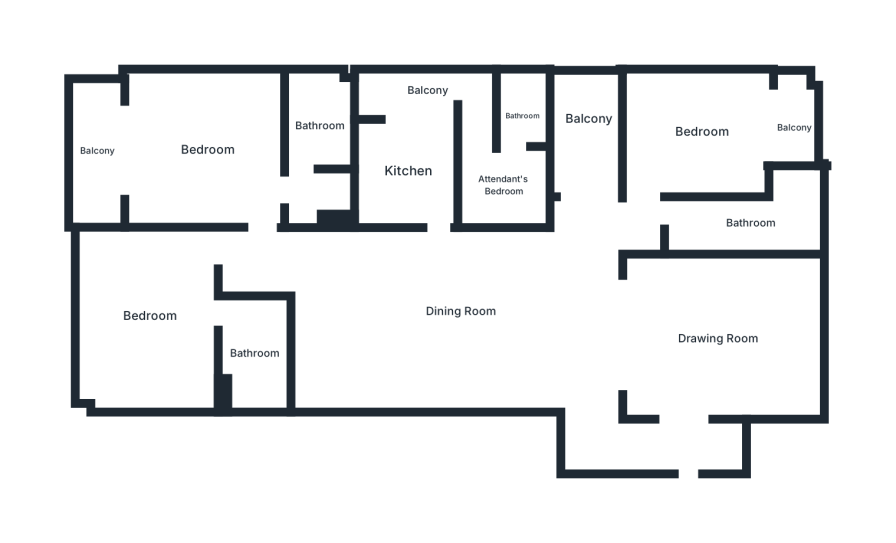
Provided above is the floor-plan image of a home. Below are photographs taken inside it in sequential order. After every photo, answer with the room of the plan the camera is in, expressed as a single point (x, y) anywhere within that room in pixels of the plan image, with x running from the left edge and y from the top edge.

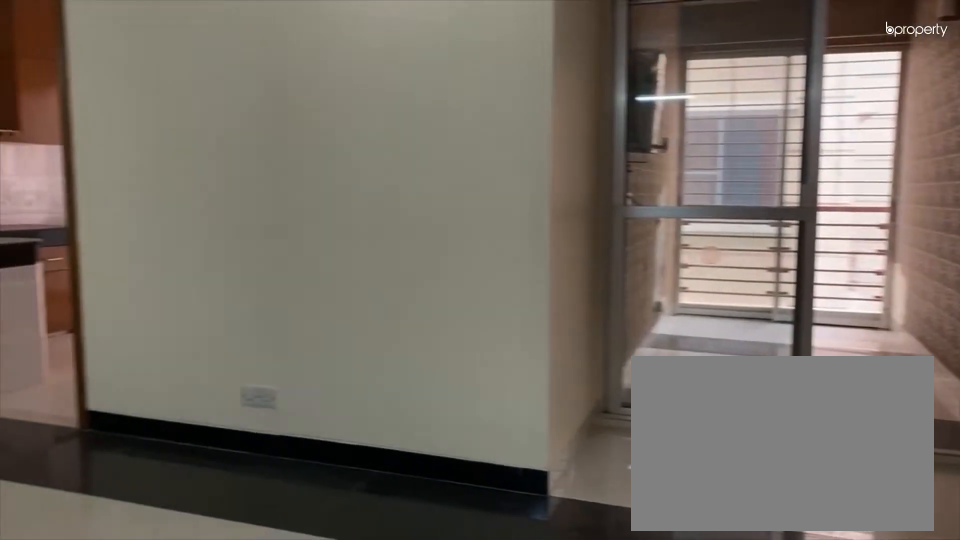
(457, 312)
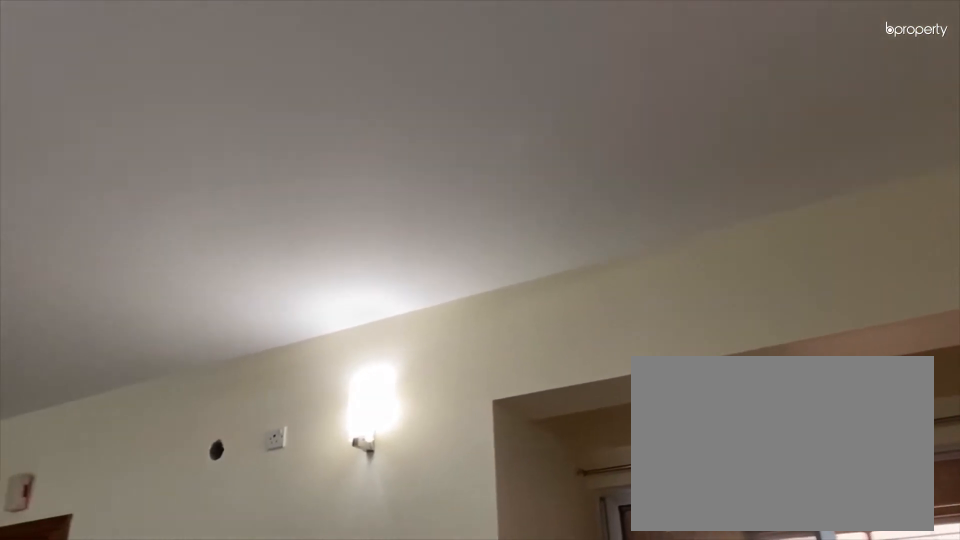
(457, 311)
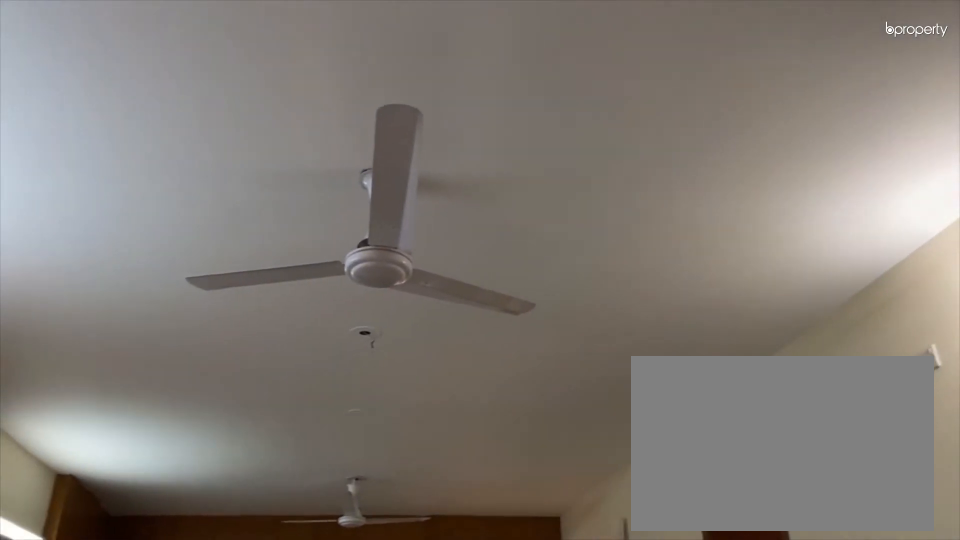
(457, 311)
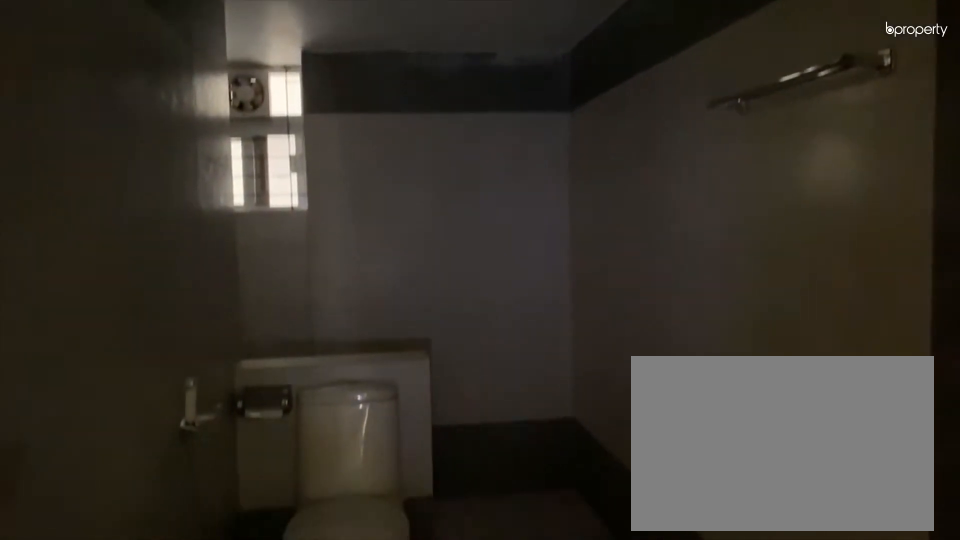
(750, 224)
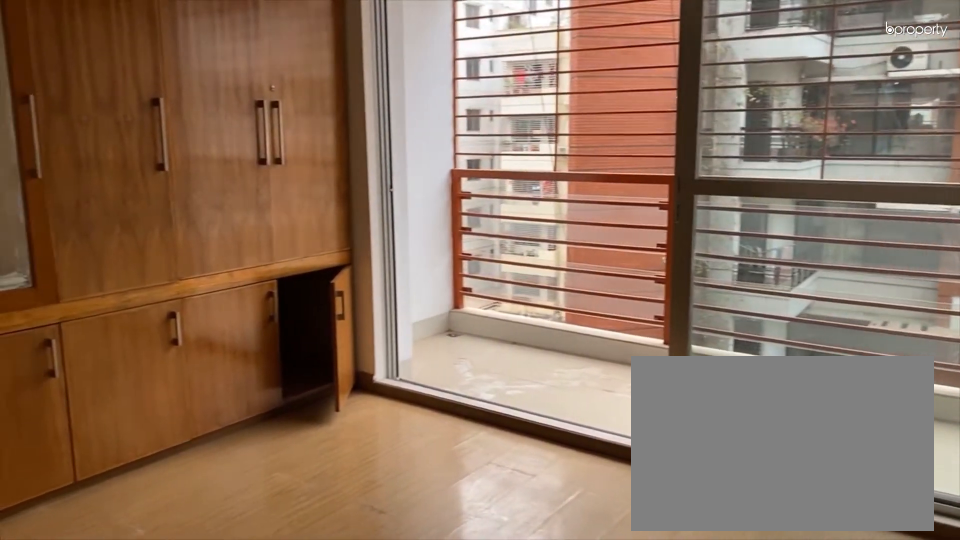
(207, 148)
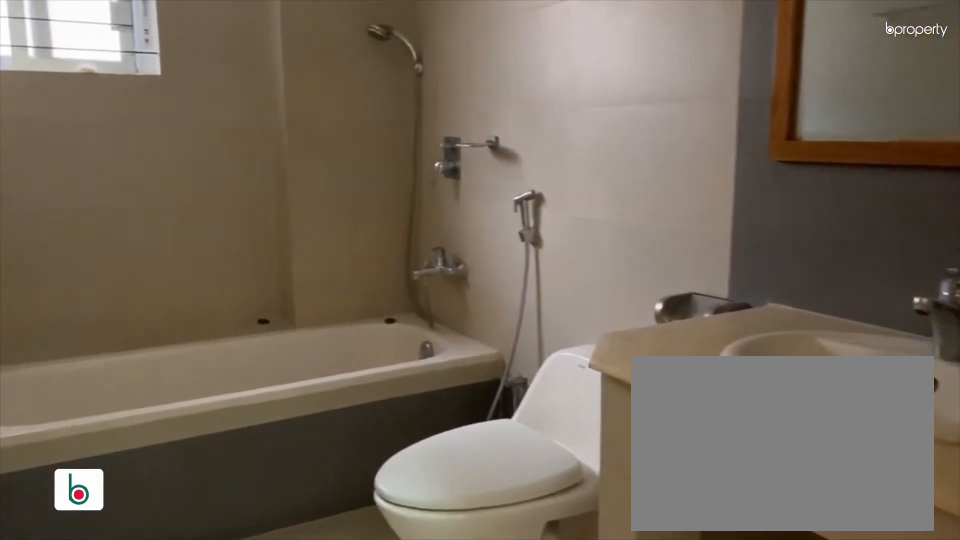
(319, 125)
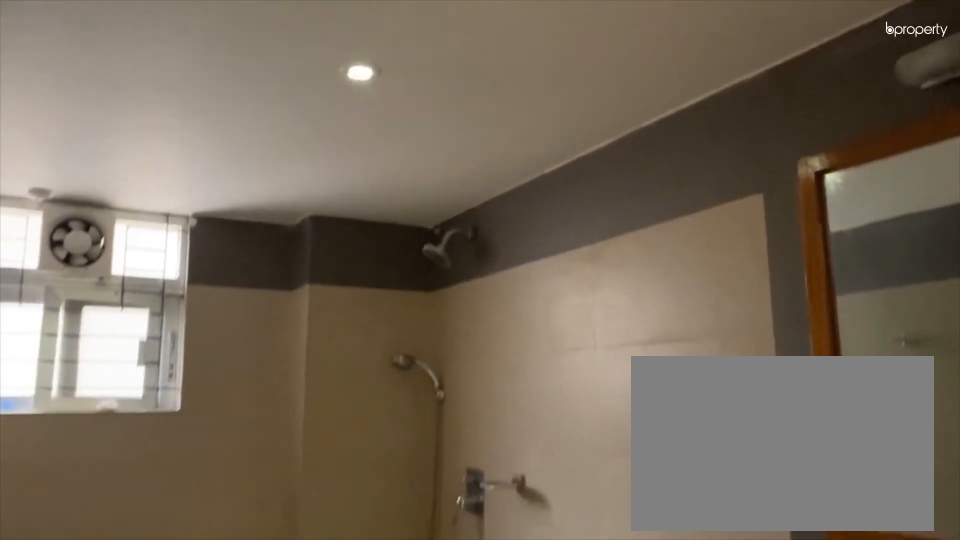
(319, 125)
